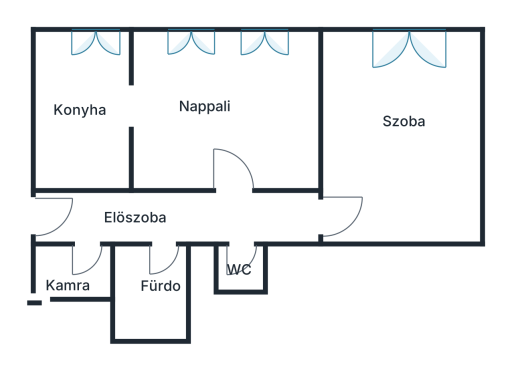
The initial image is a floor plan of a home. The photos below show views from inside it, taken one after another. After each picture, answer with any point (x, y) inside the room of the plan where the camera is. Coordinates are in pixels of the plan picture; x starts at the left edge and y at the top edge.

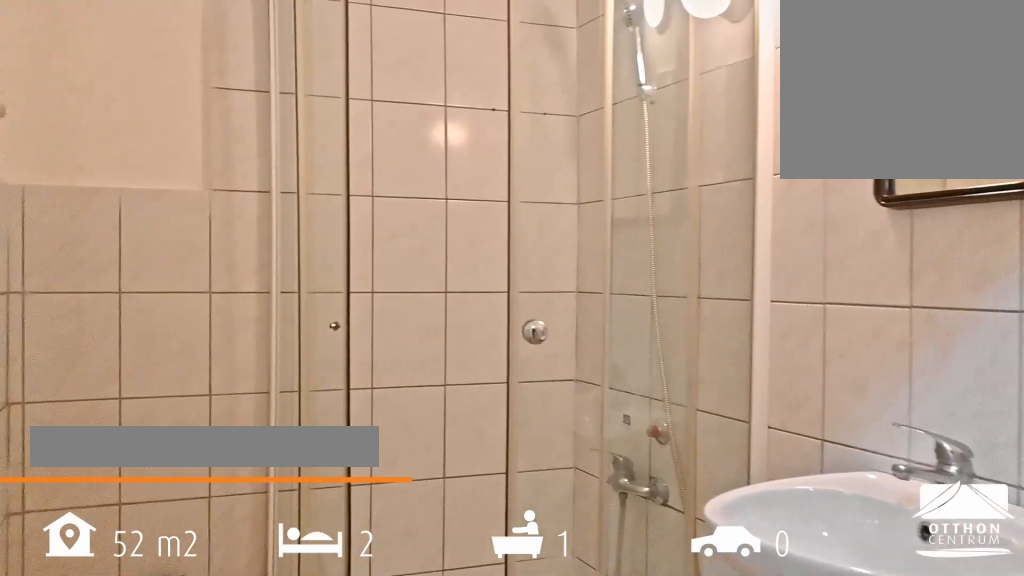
(151, 297)
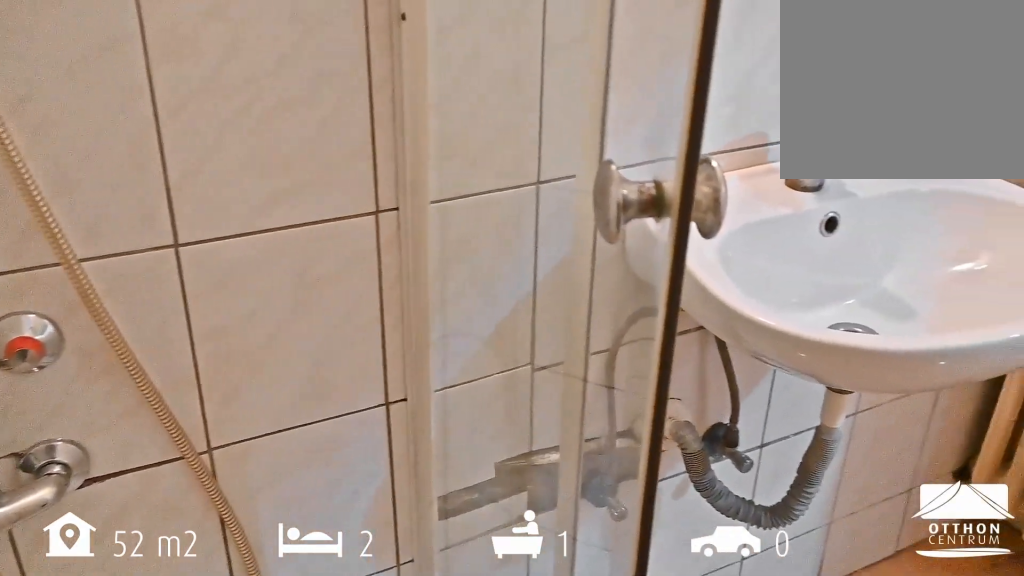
(151, 297)
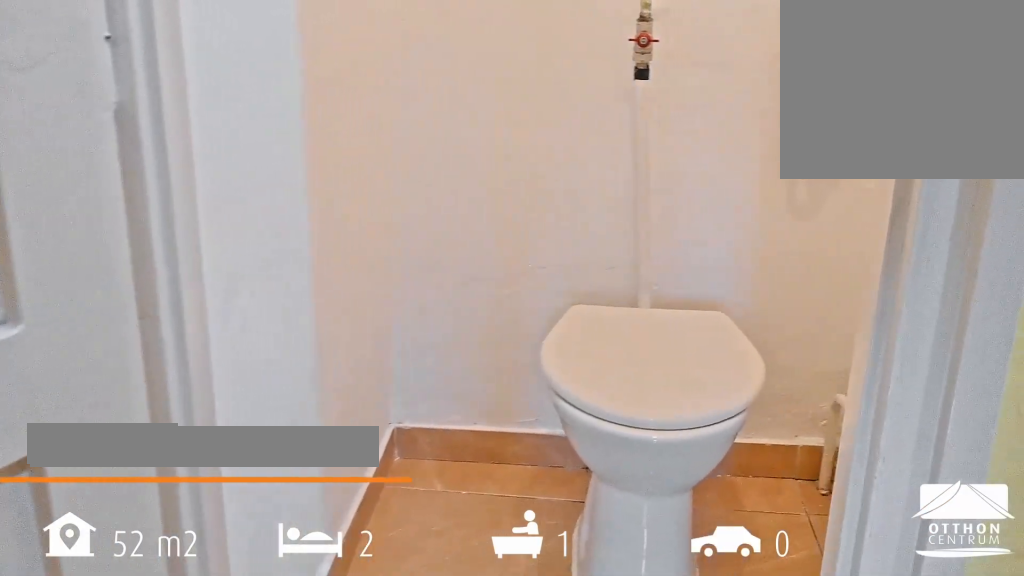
(241, 267)
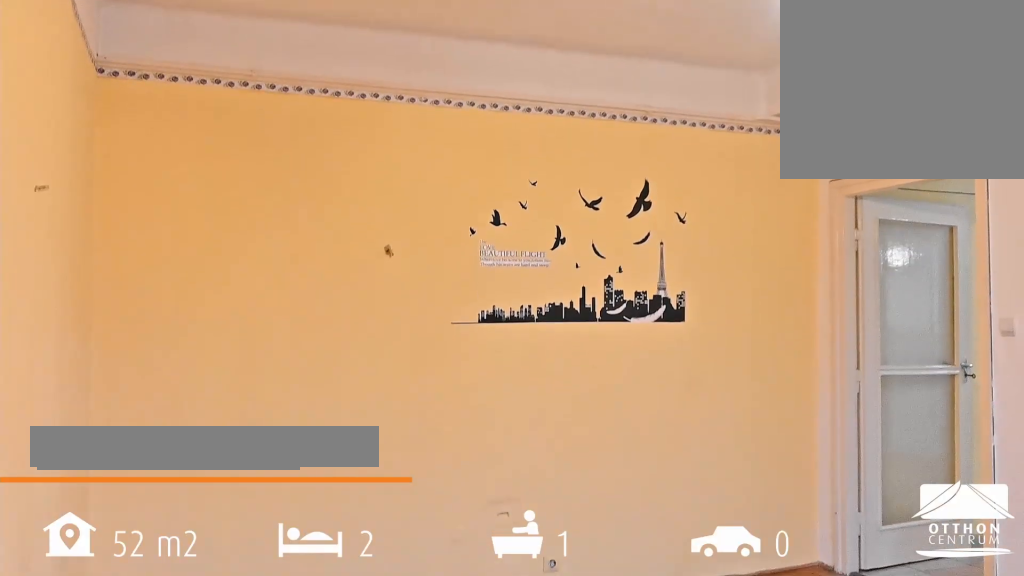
(404, 147)
